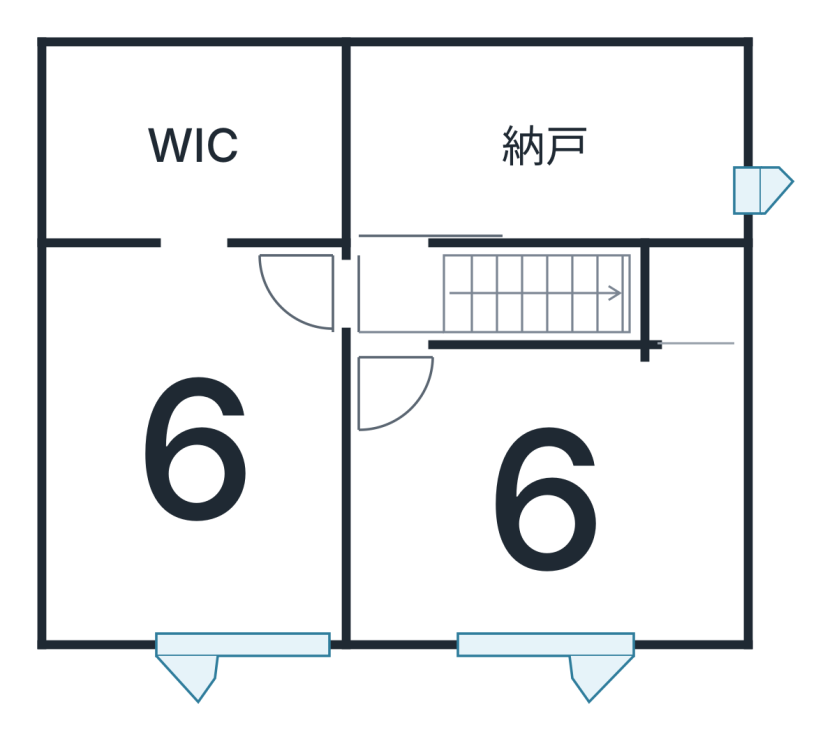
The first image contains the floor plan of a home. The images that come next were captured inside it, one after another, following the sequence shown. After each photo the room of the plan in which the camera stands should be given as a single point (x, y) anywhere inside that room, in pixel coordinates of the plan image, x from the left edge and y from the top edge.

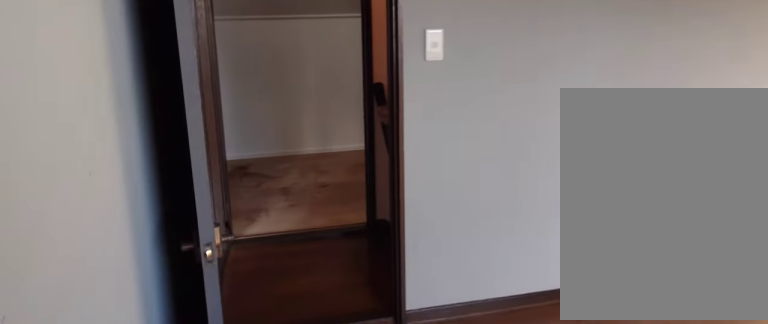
(529, 520)
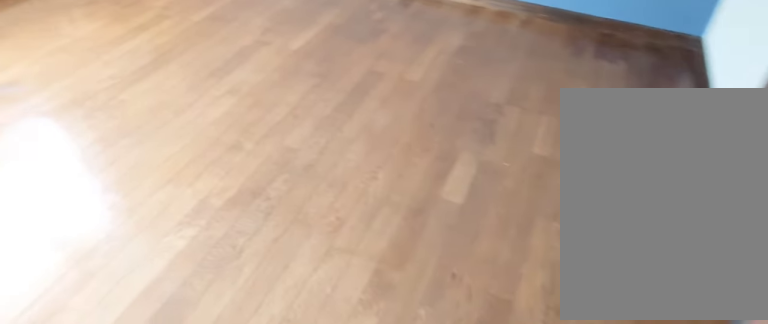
(178, 476)
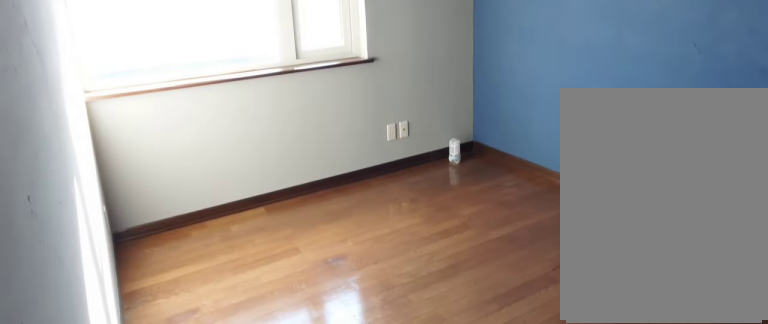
(178, 476)
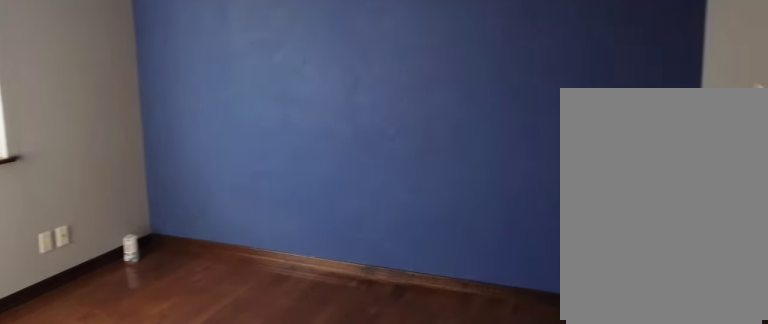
(178, 476)
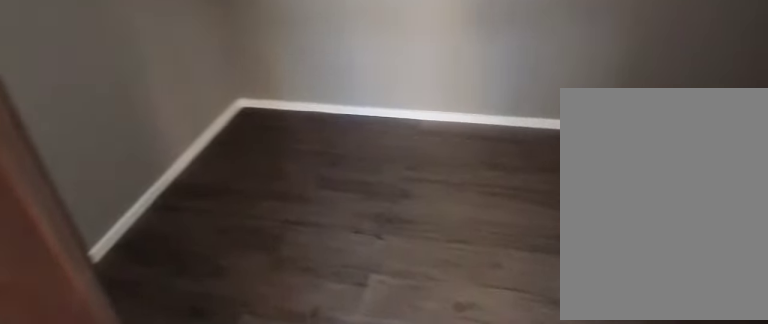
(205, 158)
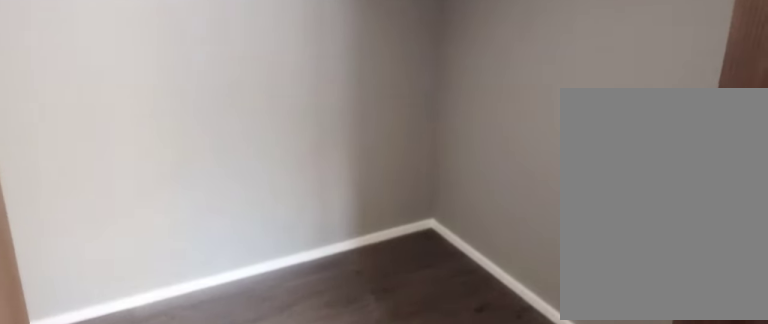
(205, 158)
